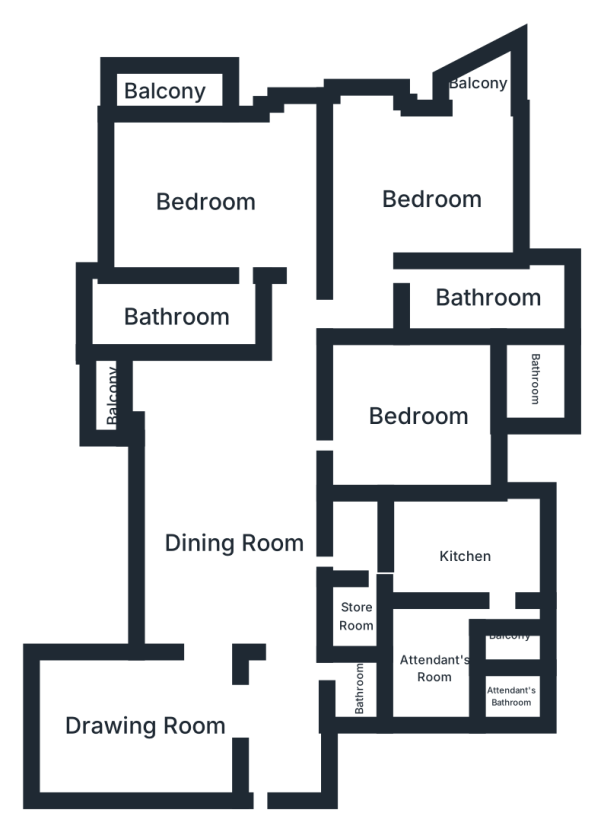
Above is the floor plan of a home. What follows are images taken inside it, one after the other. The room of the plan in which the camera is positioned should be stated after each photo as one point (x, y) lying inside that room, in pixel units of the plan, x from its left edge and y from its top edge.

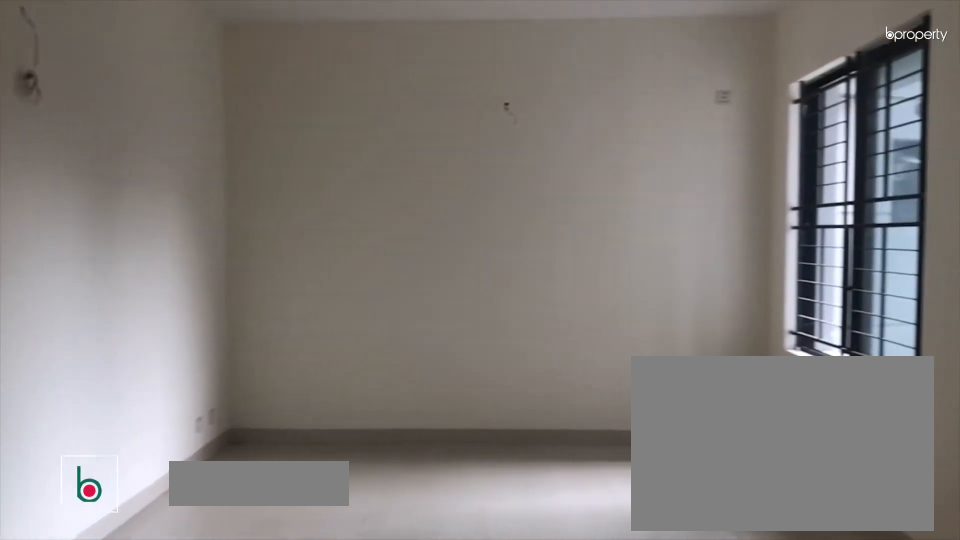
(152, 722)
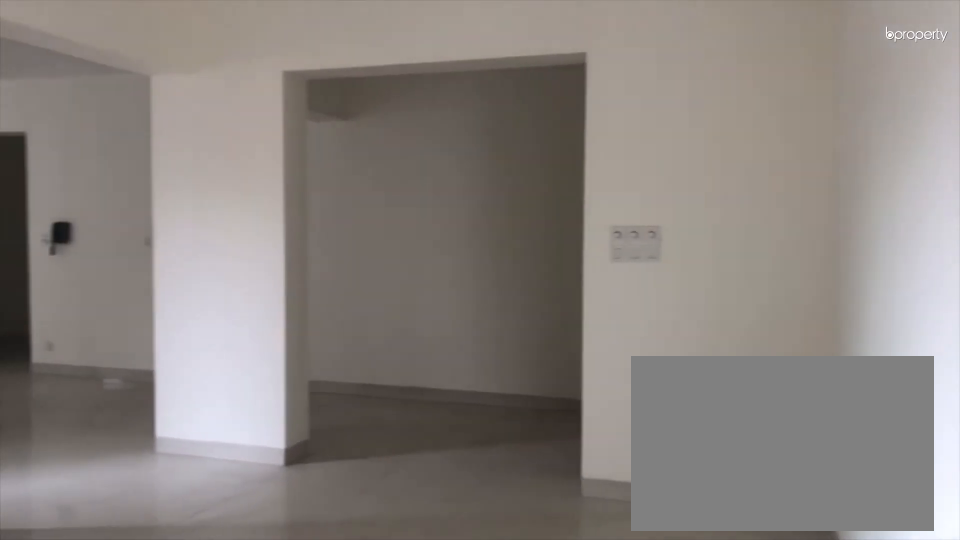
(152, 721)
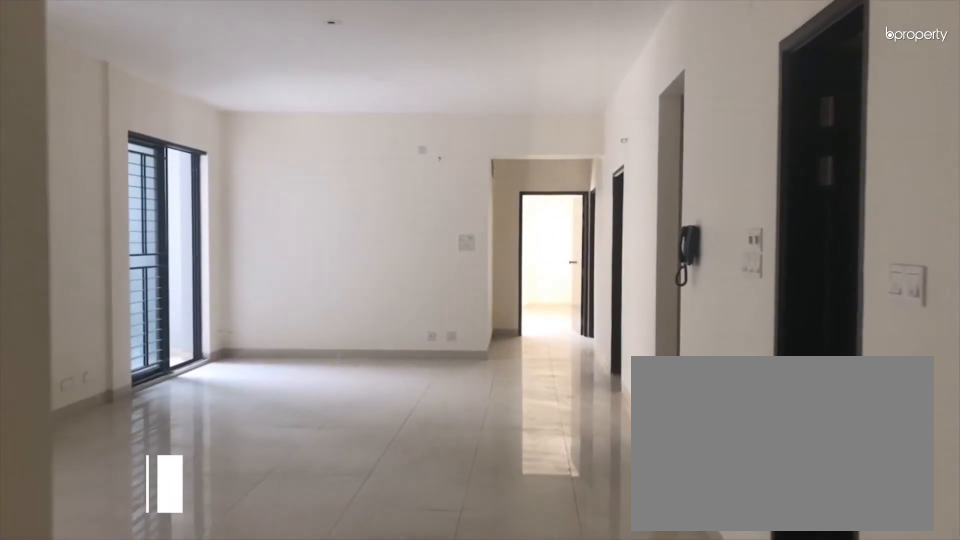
(236, 546)
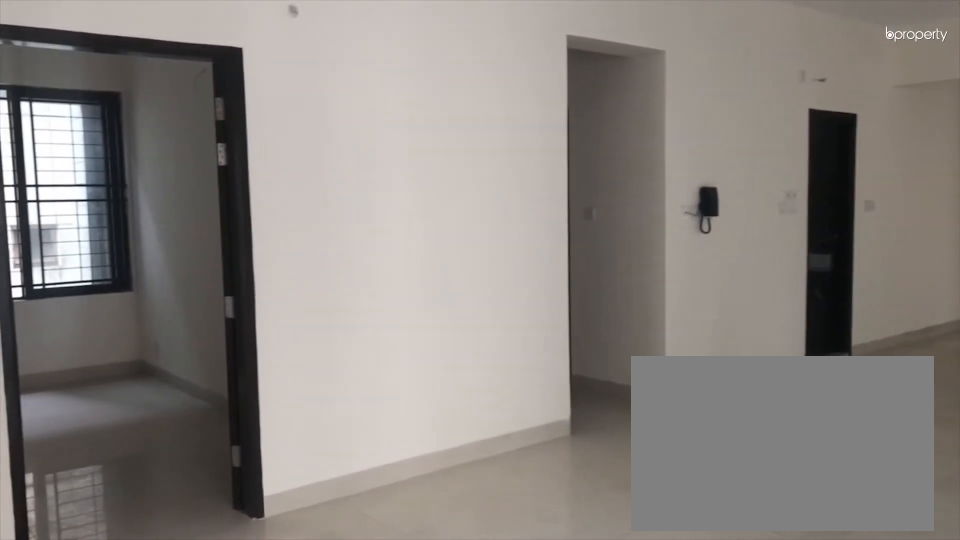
(236, 547)
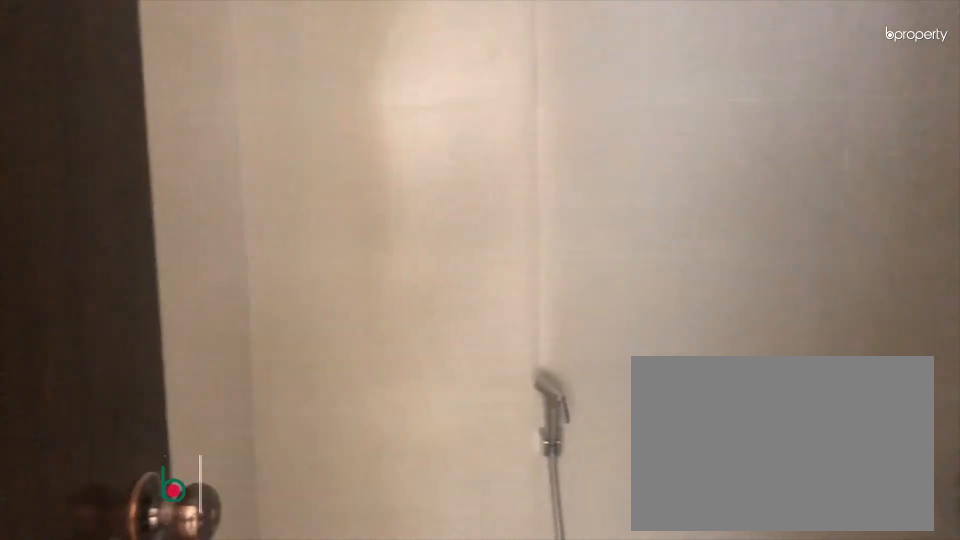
(360, 686)
